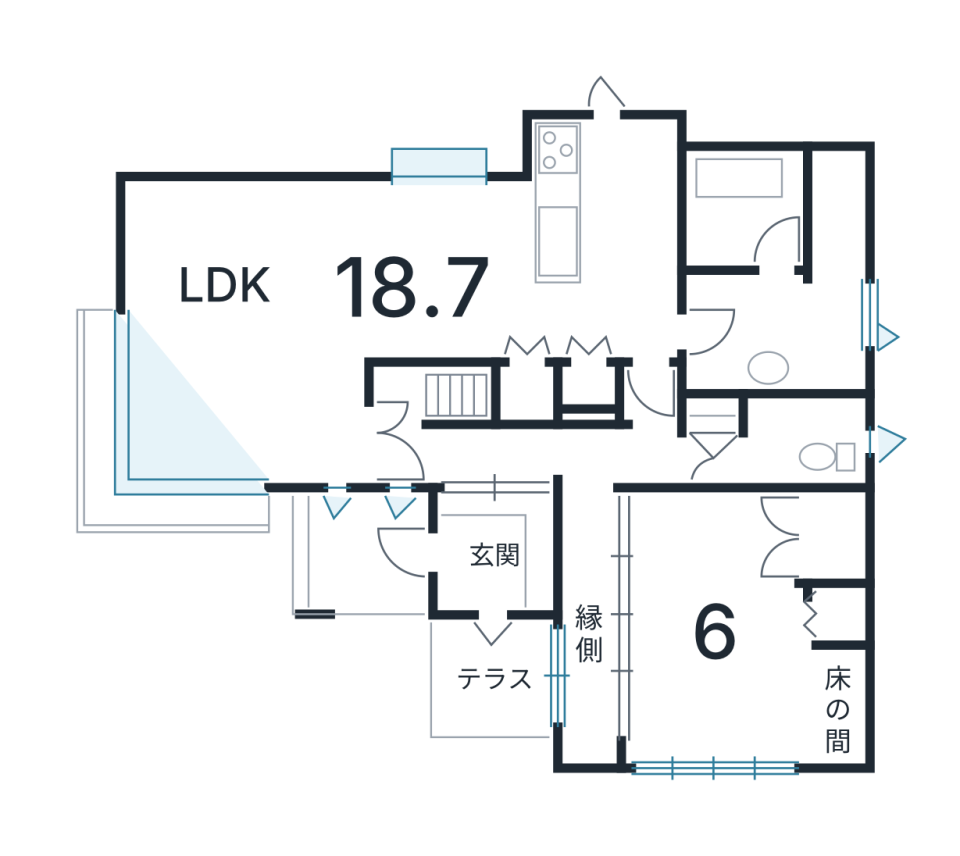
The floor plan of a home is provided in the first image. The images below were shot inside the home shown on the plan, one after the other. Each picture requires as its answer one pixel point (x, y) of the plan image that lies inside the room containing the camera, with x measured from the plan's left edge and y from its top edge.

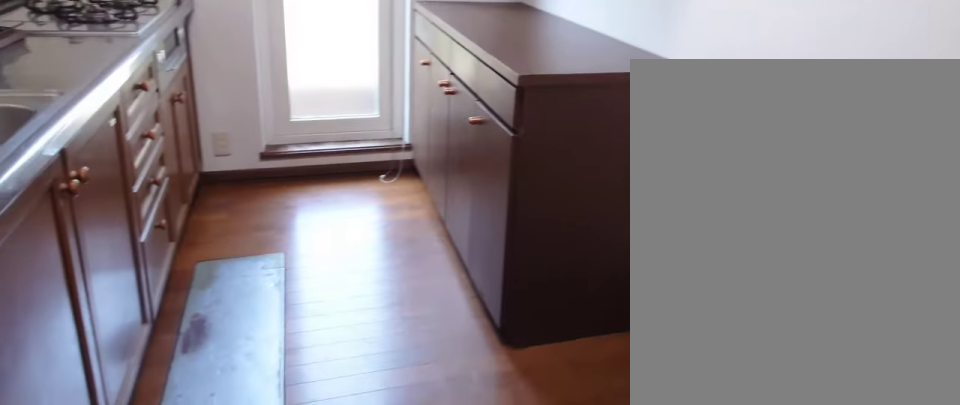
(601, 243)
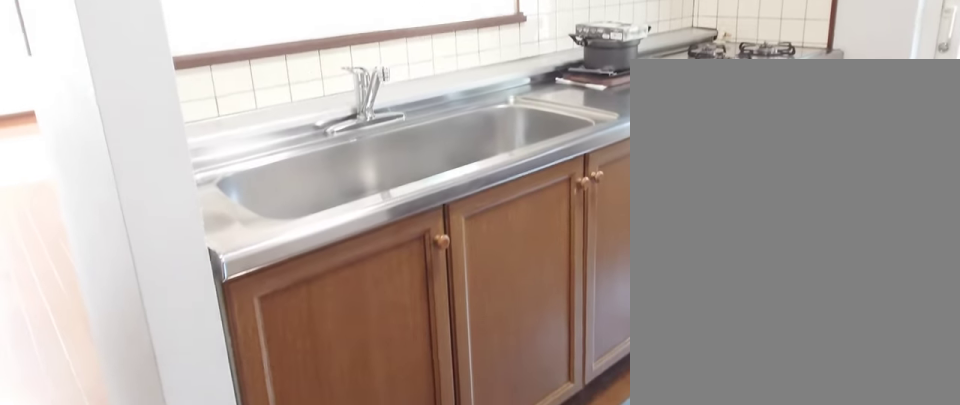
(601, 243)
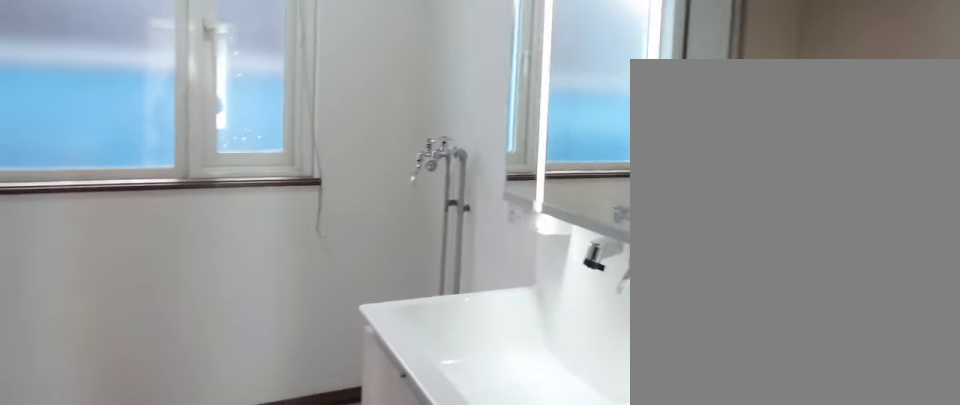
(781, 332)
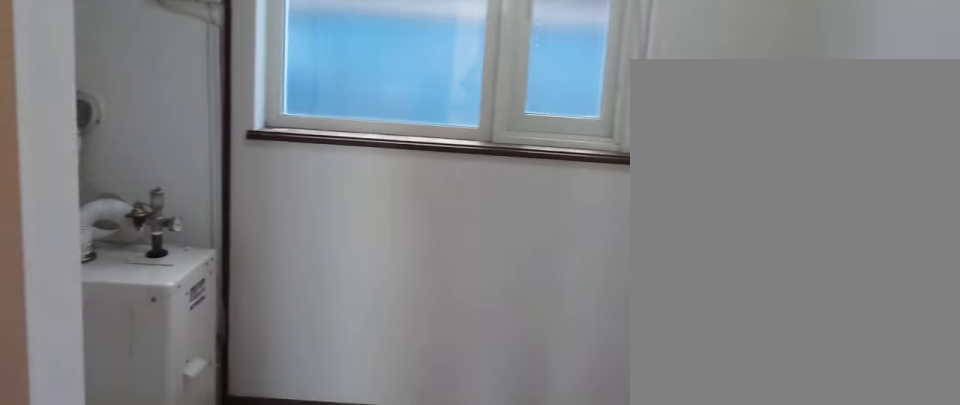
(781, 332)
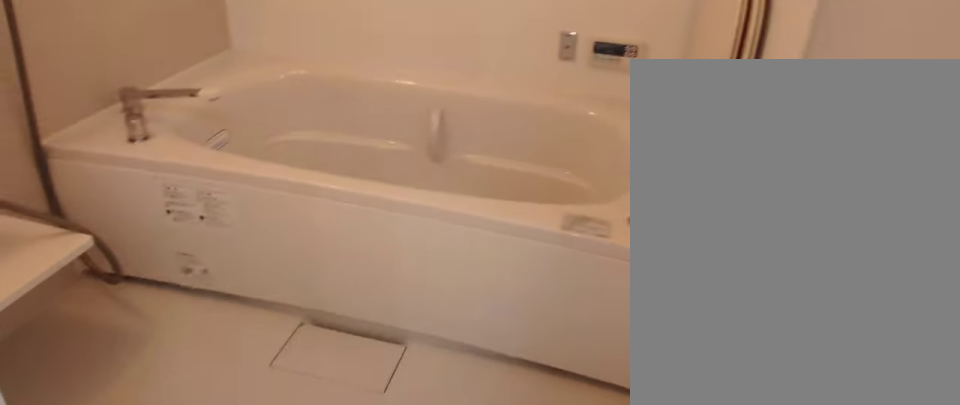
(737, 217)
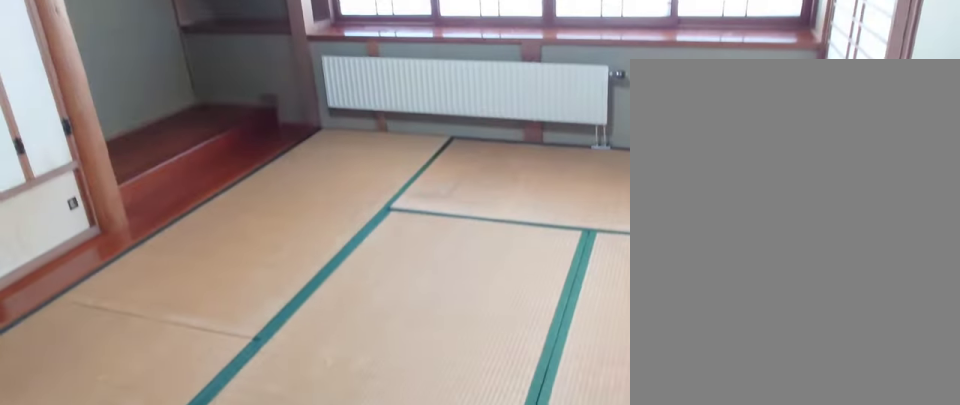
(709, 609)
